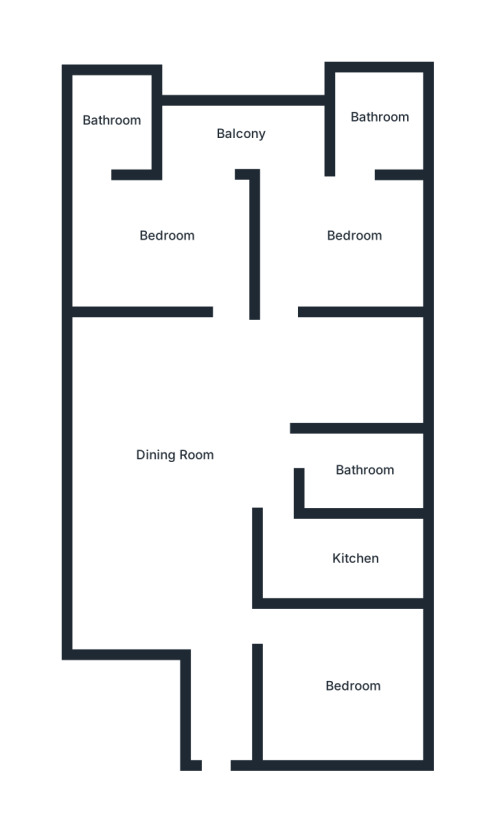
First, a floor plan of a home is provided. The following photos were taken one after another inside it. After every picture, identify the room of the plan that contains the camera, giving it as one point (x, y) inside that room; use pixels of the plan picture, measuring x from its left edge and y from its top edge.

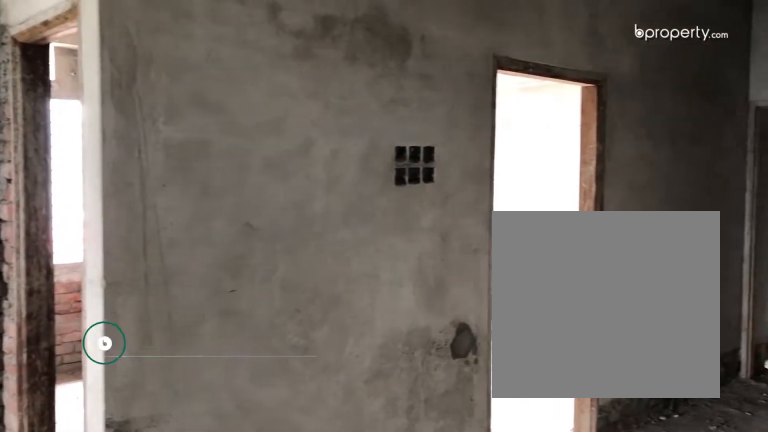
(177, 456)
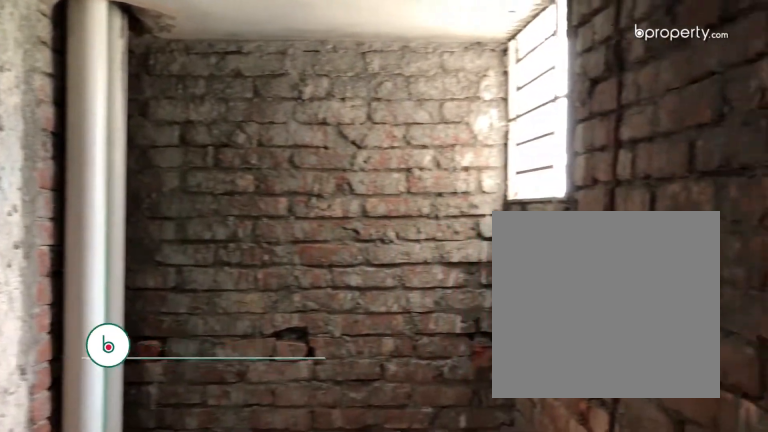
(120, 121)
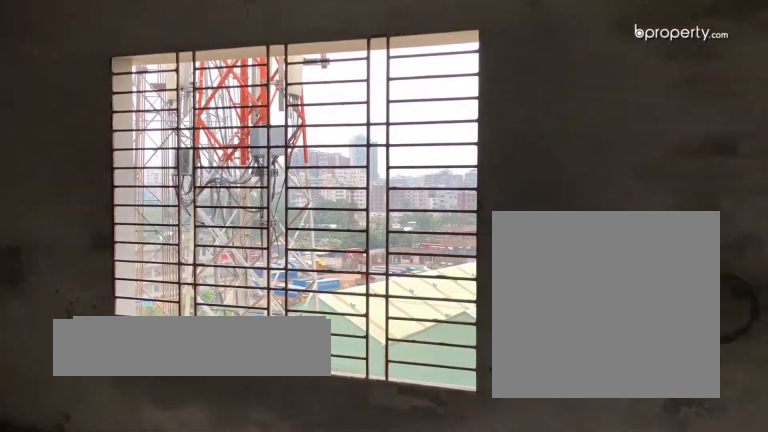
(353, 235)
